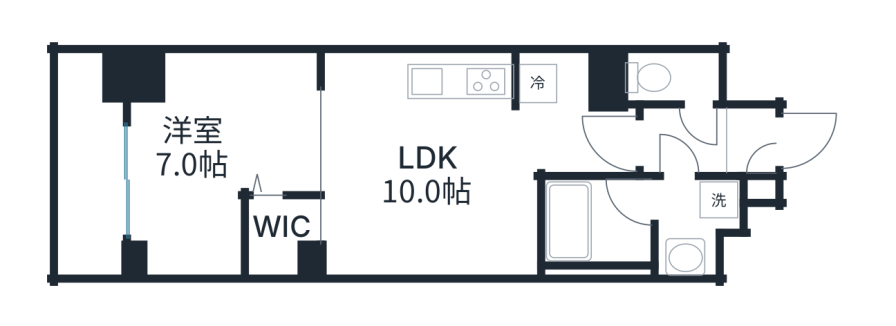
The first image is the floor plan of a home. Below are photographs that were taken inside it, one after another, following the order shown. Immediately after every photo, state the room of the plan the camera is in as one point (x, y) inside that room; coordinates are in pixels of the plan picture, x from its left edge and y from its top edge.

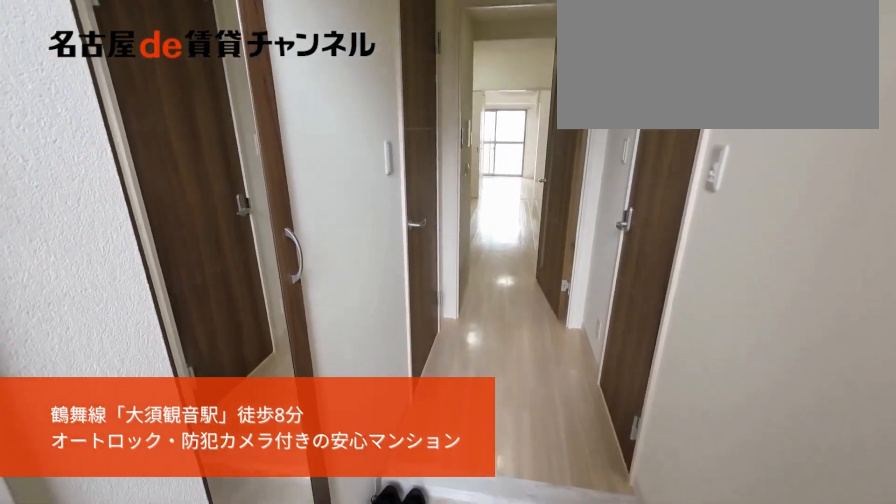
(751, 149)
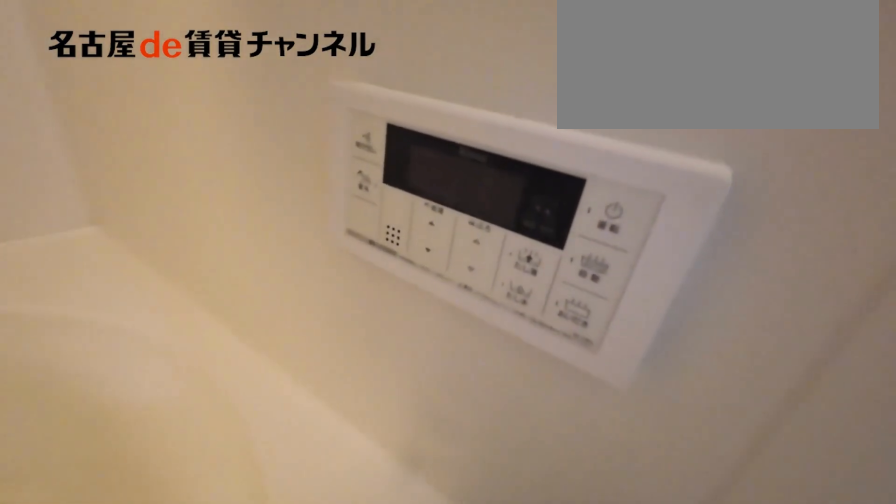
(636, 225)
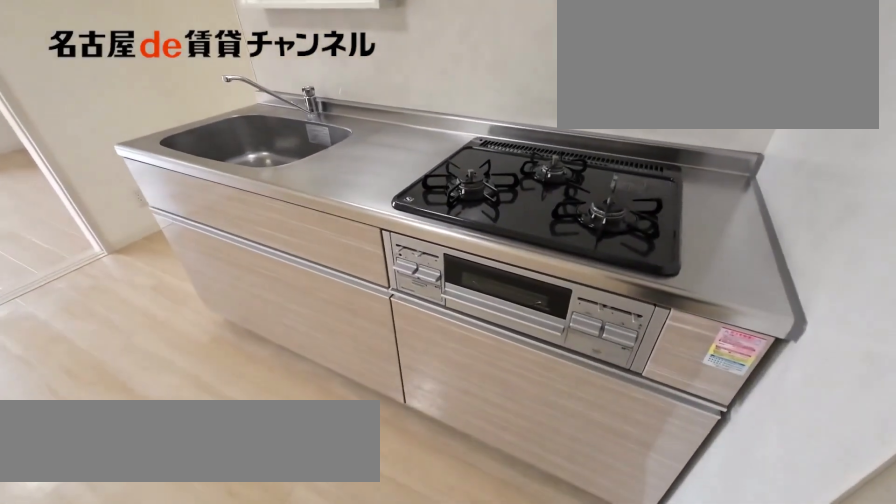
(430, 163)
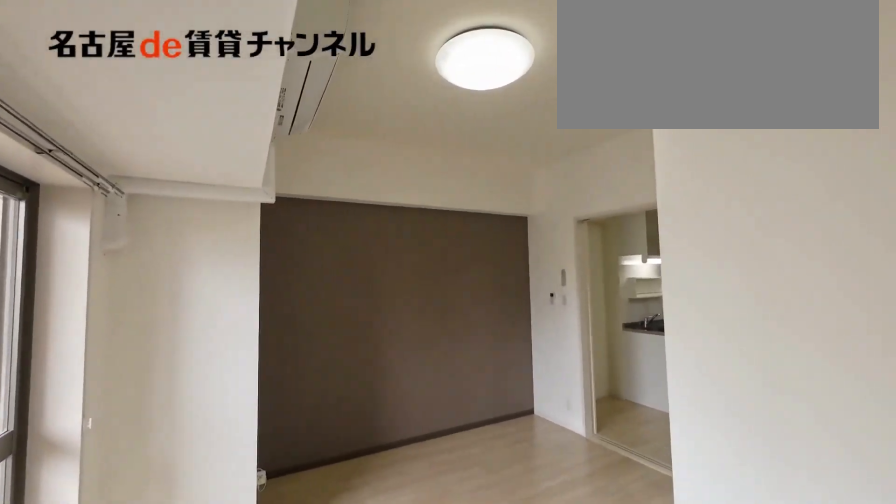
(222, 163)
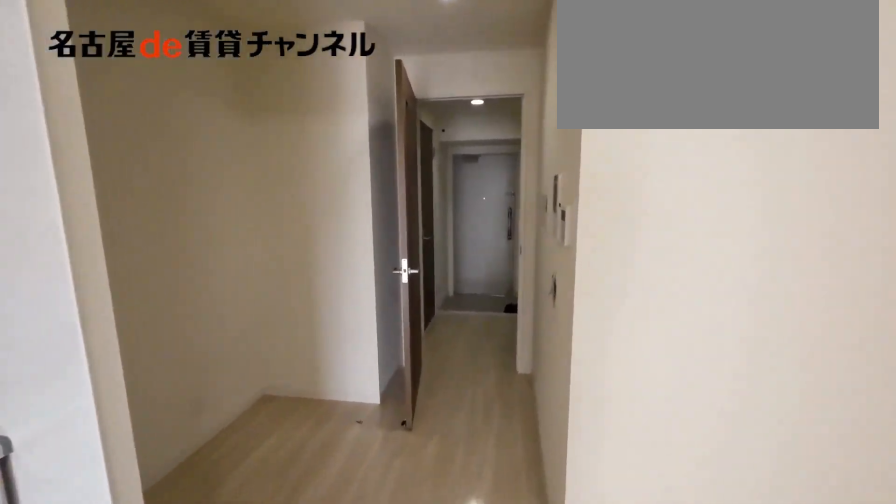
(430, 163)
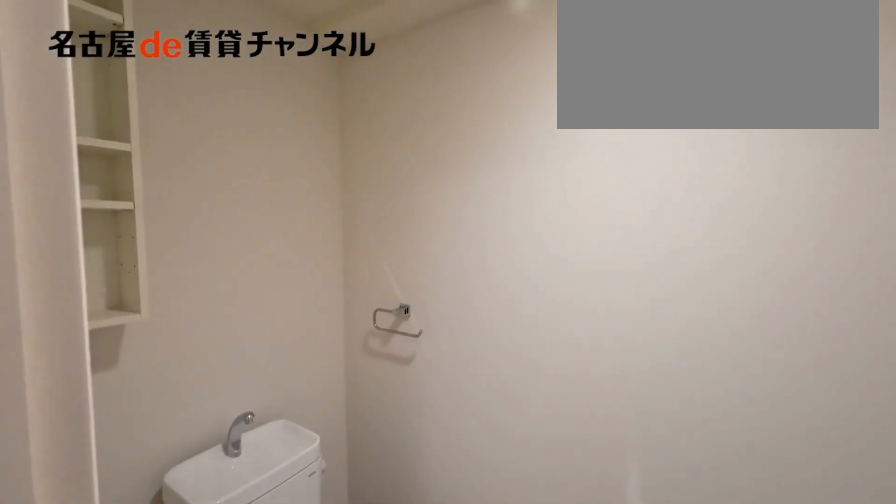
(674, 78)
